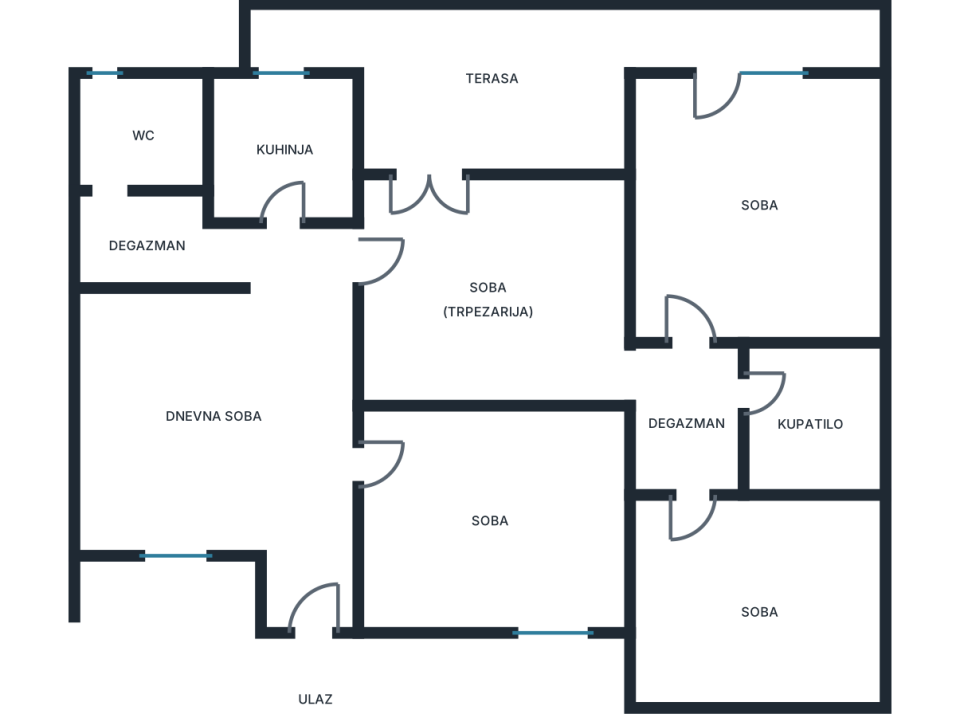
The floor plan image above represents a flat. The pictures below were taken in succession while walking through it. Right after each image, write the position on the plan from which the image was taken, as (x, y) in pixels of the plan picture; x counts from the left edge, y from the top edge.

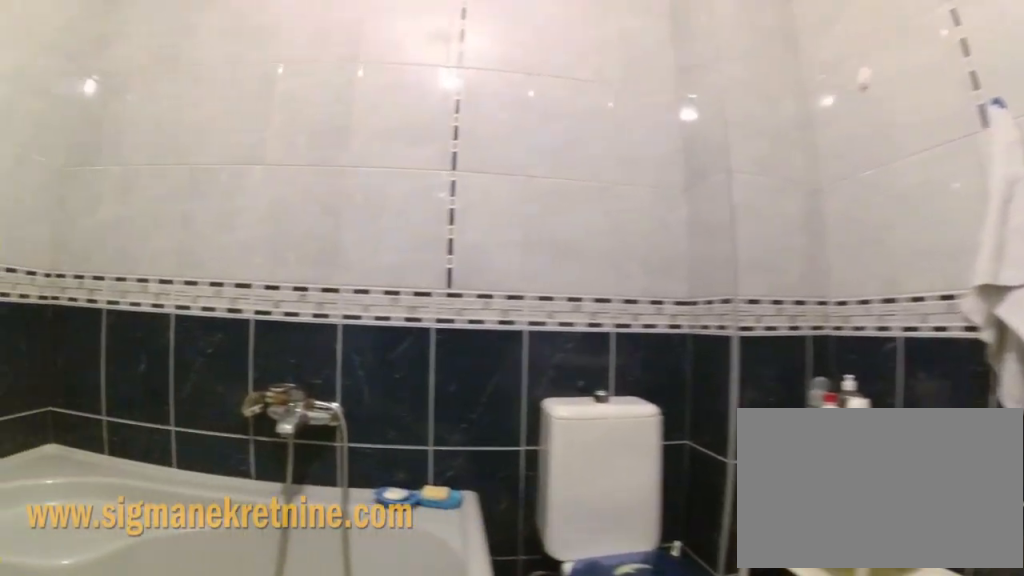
(760, 427)
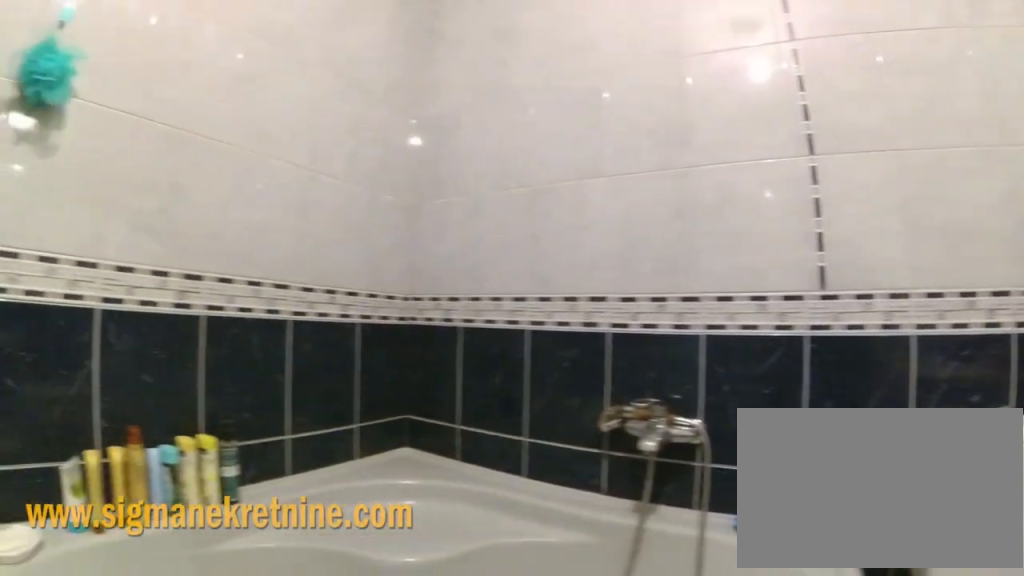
(764, 445)
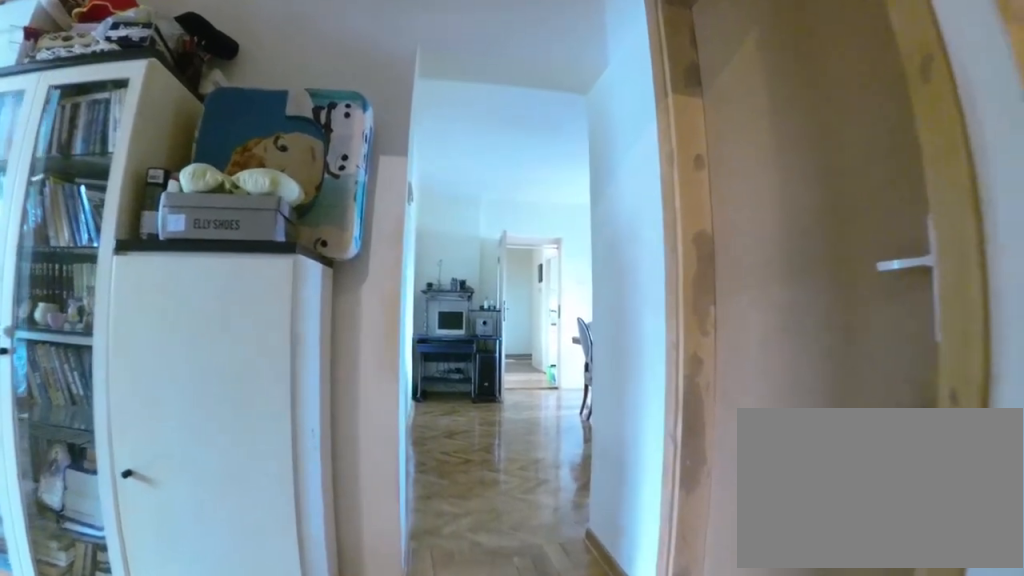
(763, 397)
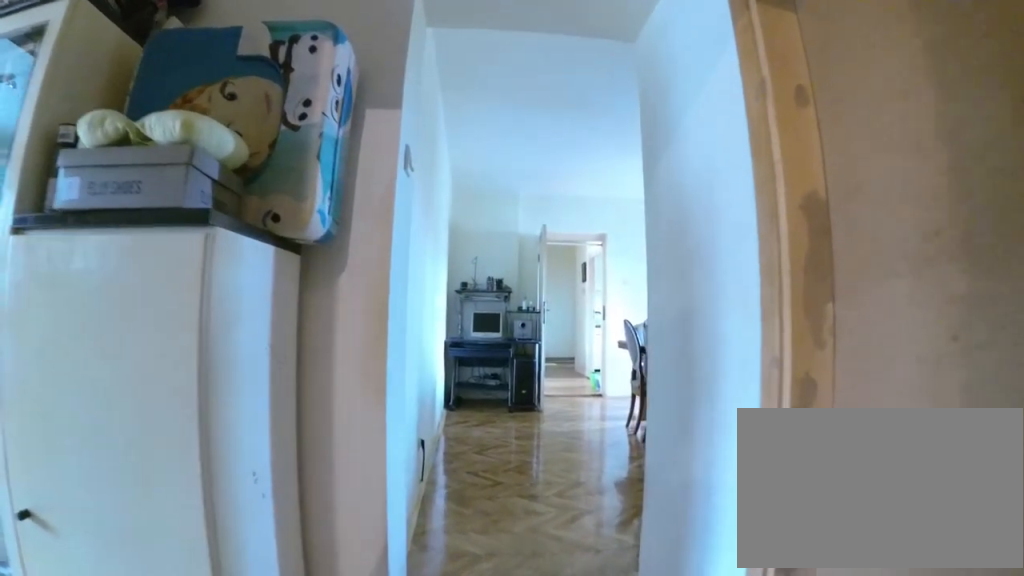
(735, 395)
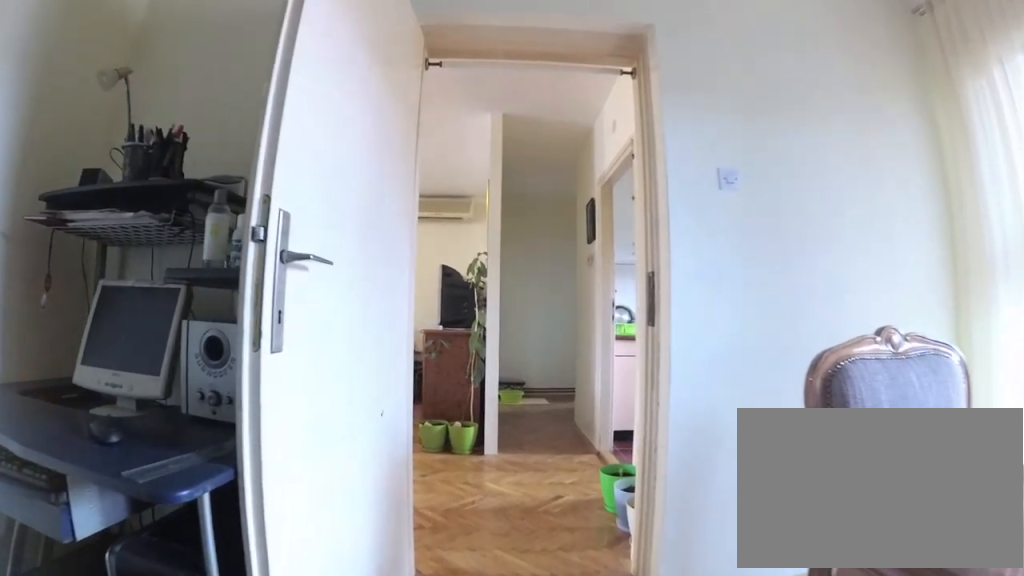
(481, 258)
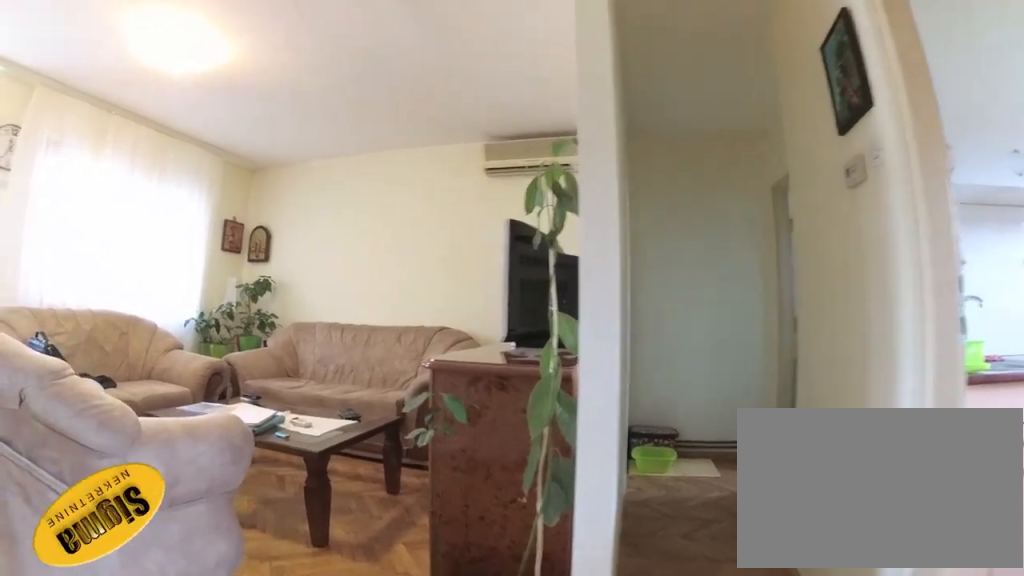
(318, 258)
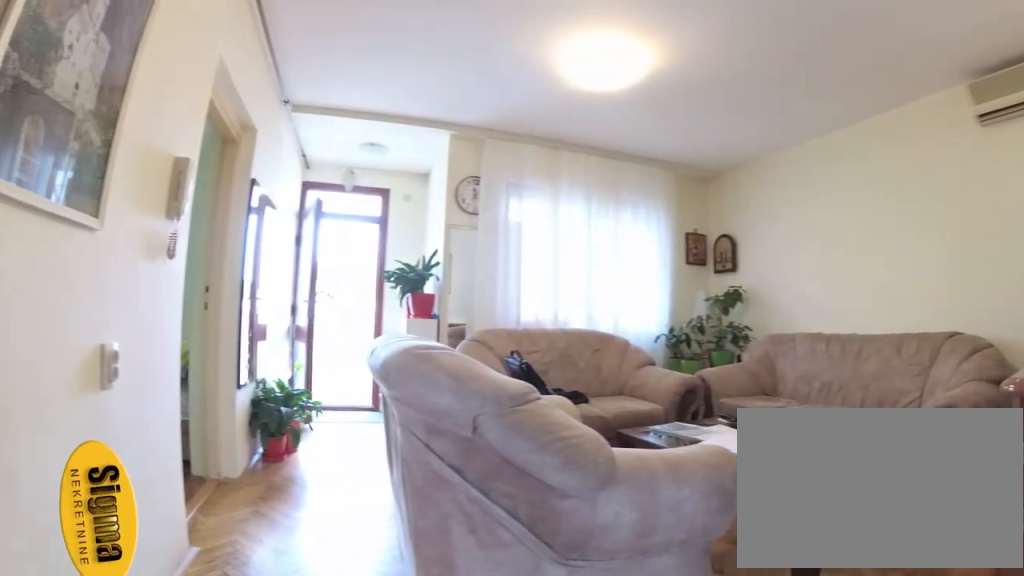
(298, 235)
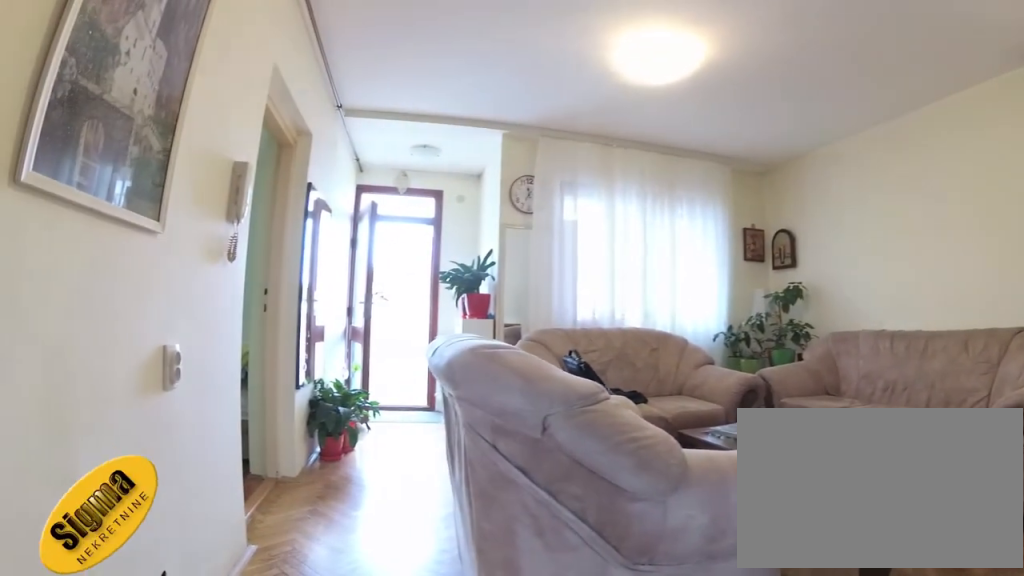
(292, 237)
